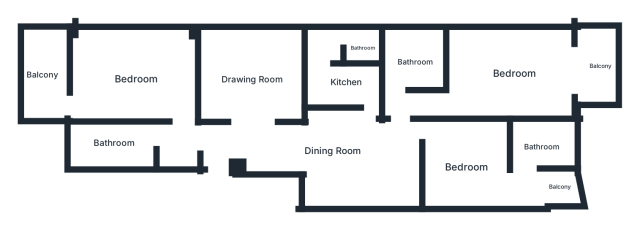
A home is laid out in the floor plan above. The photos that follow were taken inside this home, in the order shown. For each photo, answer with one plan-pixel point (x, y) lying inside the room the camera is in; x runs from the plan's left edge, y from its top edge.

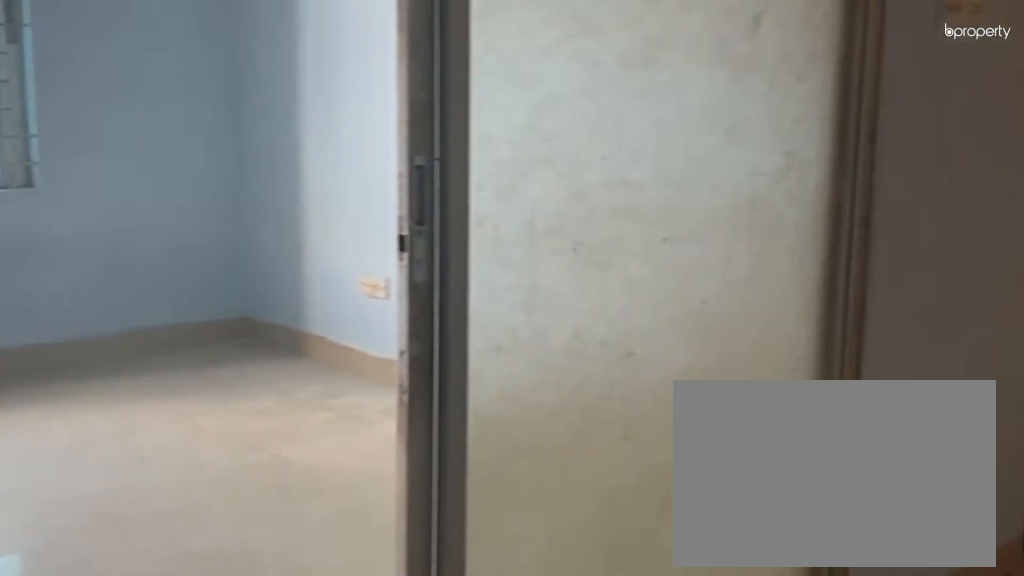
(239, 145)
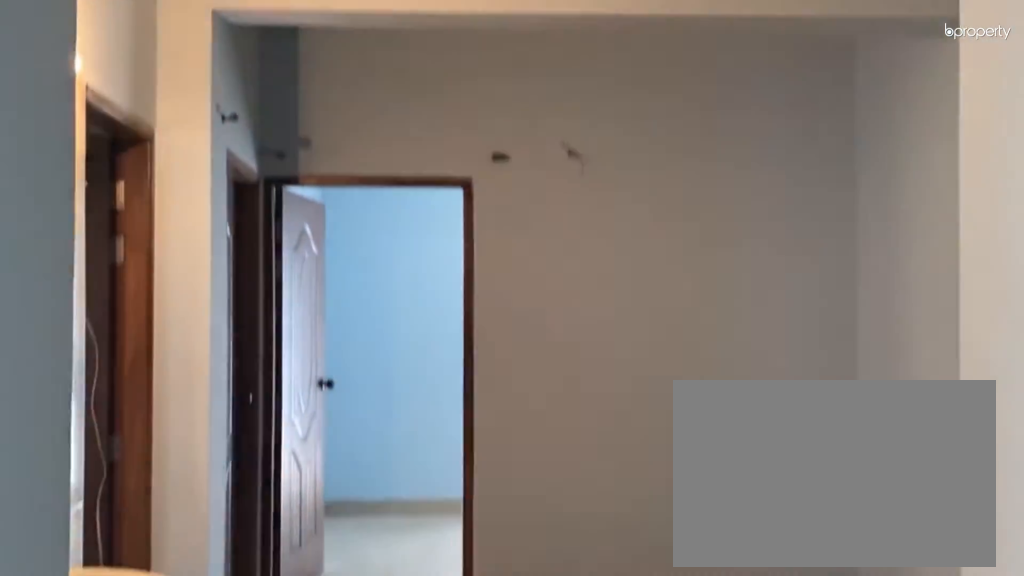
(331, 151)
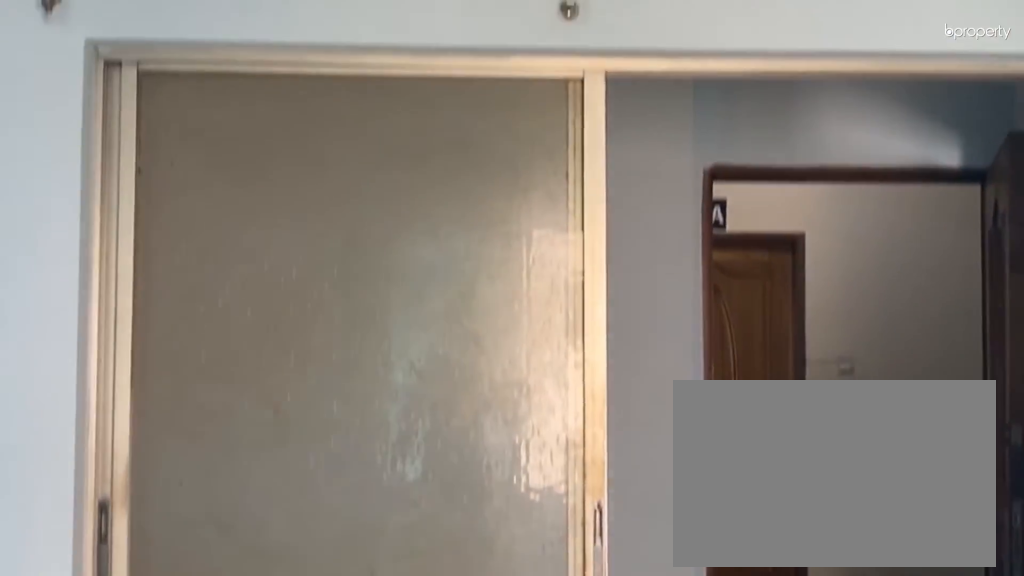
(253, 76)
